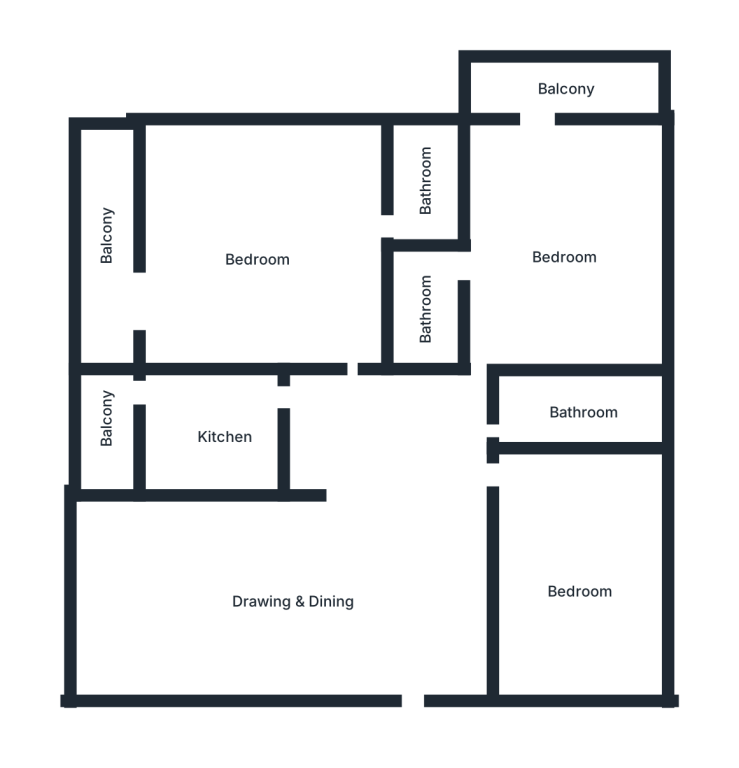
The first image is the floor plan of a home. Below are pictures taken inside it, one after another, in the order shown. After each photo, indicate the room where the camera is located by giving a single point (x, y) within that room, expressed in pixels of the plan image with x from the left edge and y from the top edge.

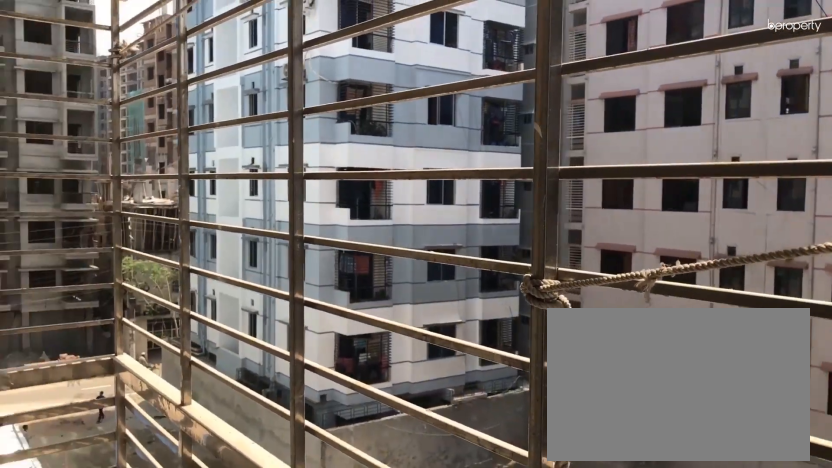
(110, 297)
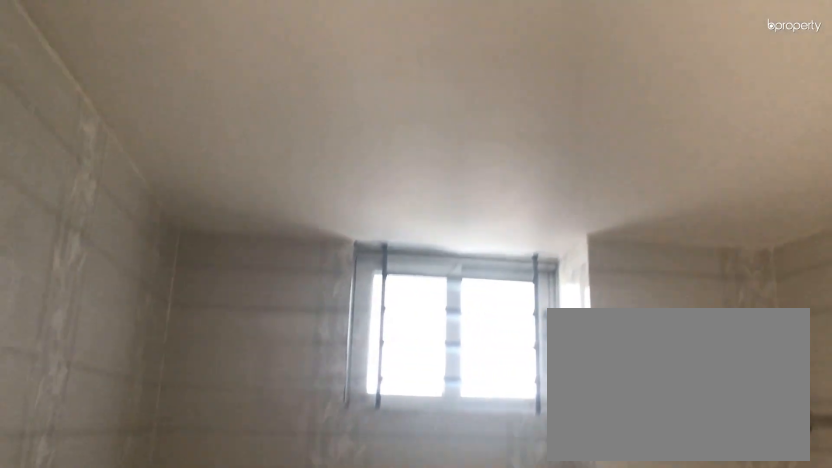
(424, 187)
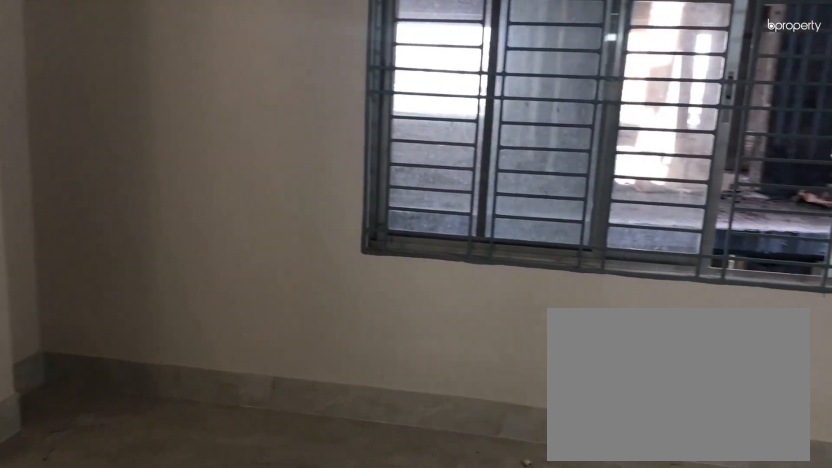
(564, 252)
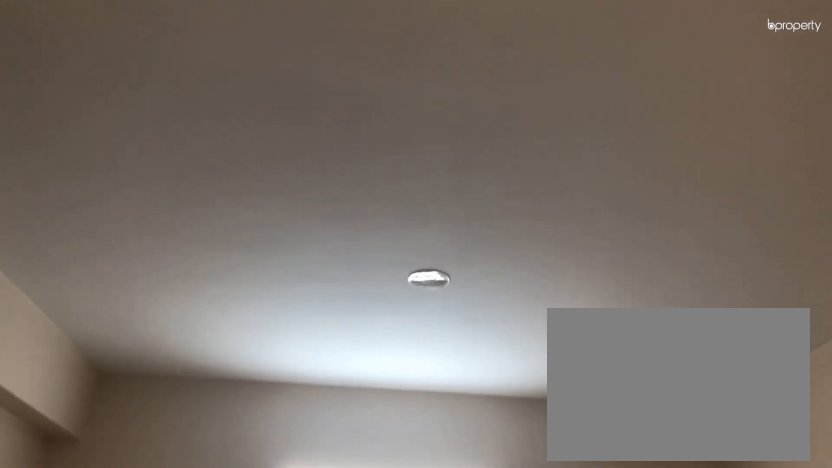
(564, 252)
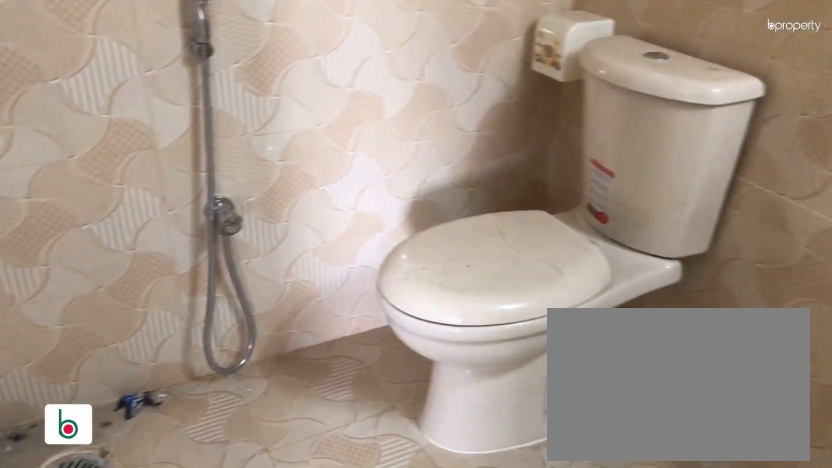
(424, 300)
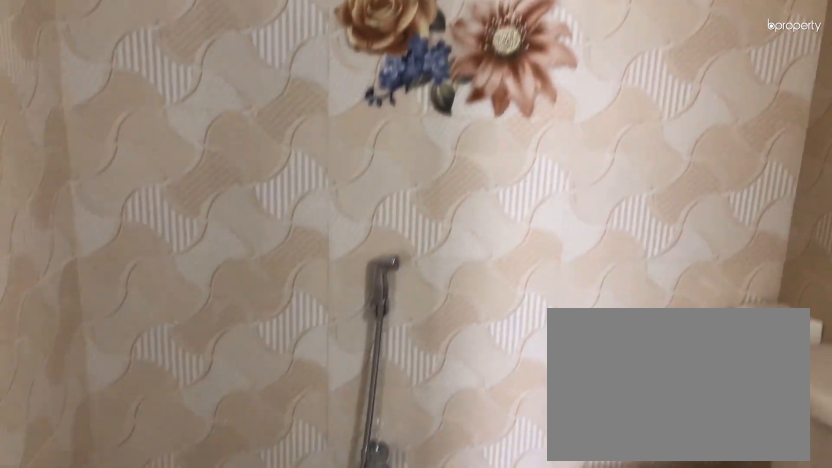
(424, 300)
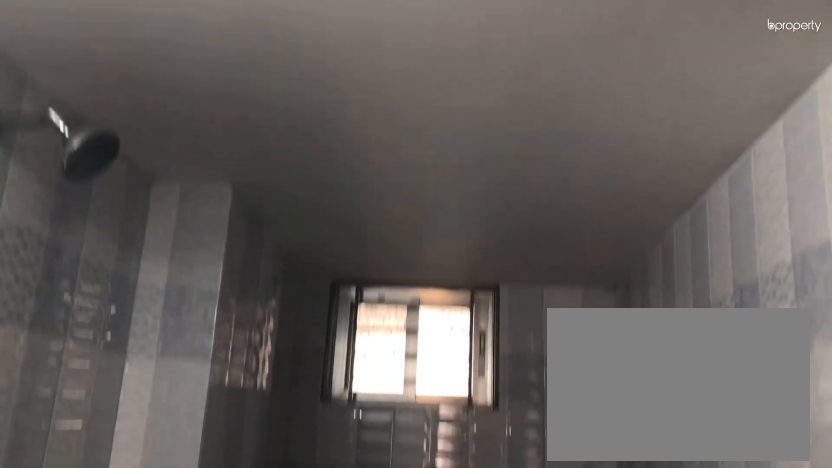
(587, 409)
